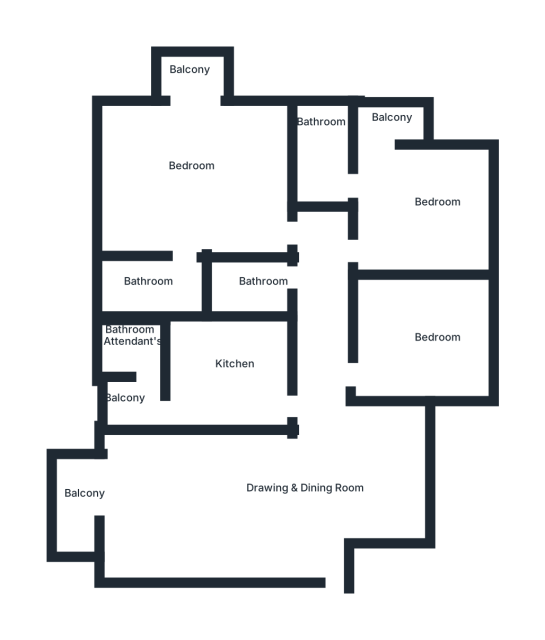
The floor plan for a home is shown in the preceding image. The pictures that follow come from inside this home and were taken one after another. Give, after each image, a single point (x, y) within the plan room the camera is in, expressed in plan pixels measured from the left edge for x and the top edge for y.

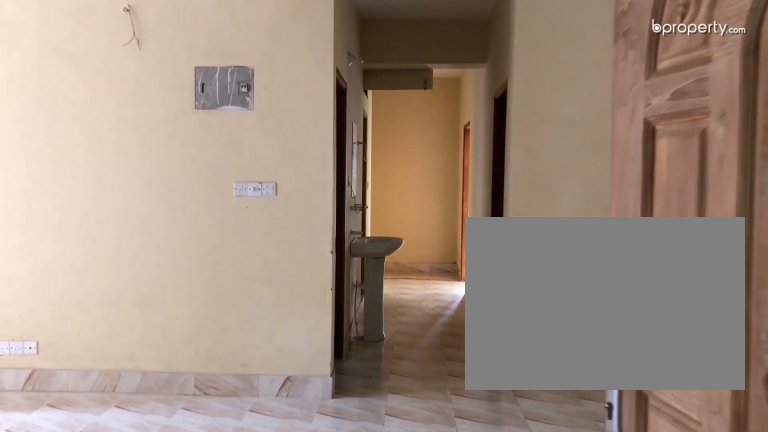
(291, 528)
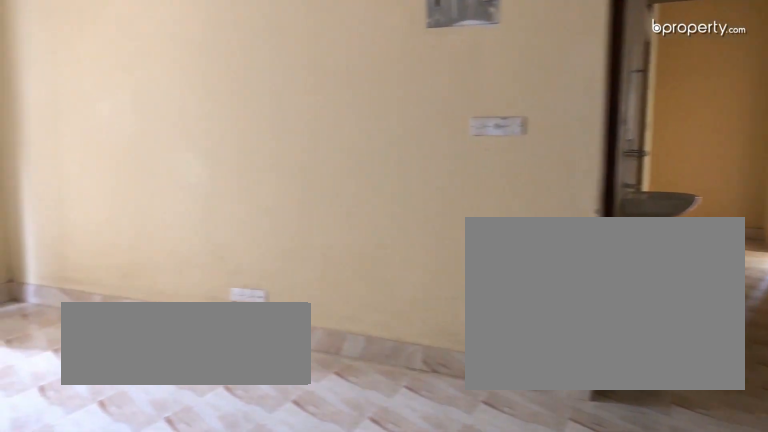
(307, 500)
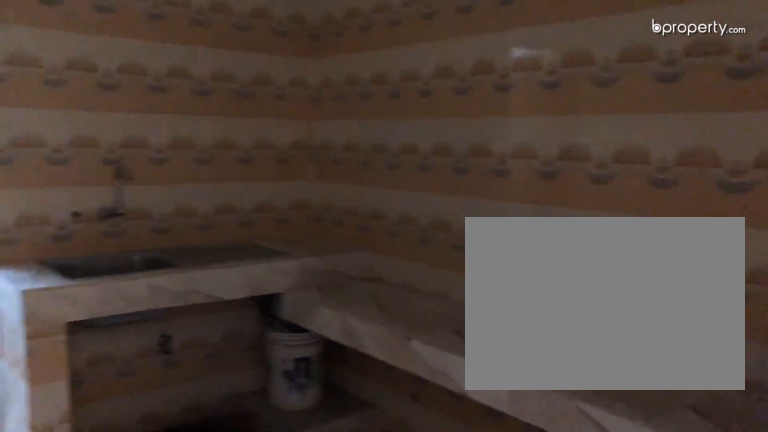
(238, 375)
